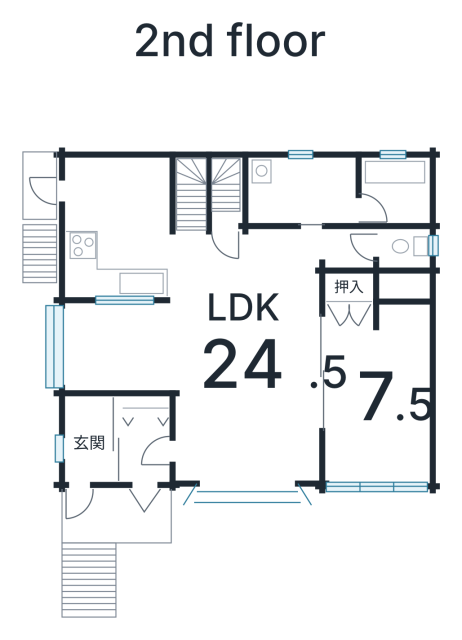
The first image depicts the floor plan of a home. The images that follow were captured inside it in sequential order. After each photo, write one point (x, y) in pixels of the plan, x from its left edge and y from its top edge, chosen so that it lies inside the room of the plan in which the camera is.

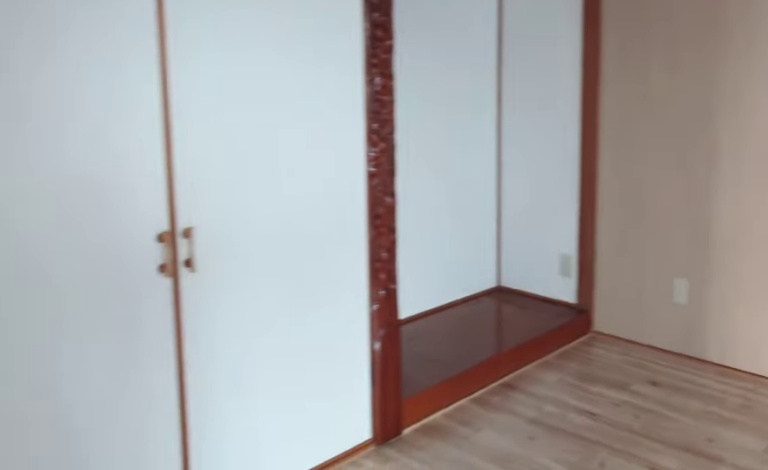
(367, 395)
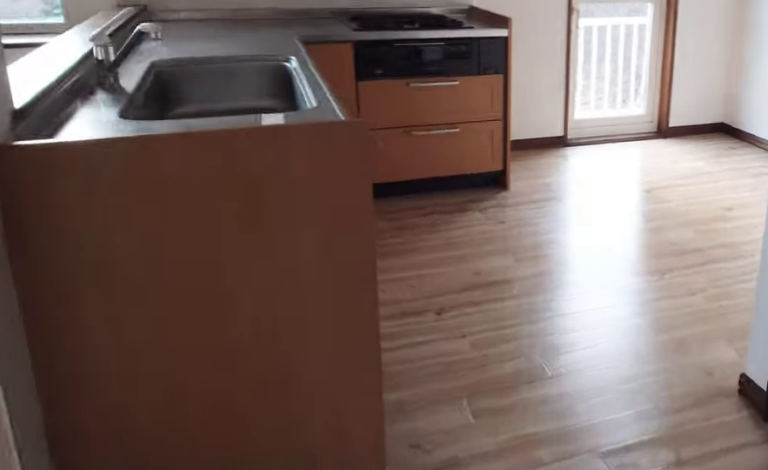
(120, 228)
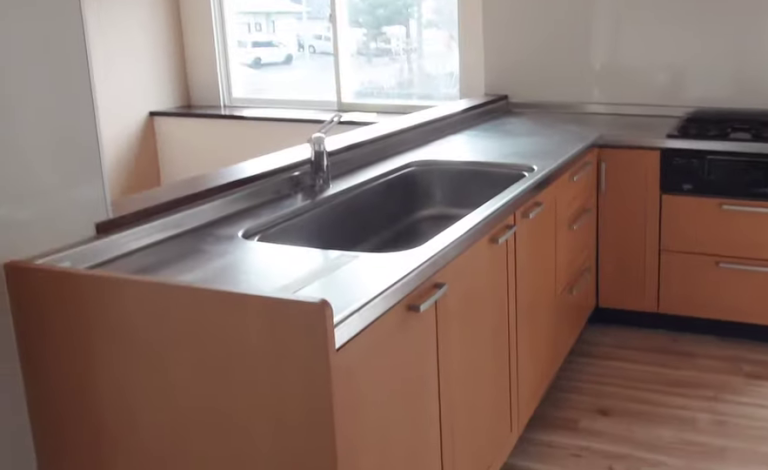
(120, 228)
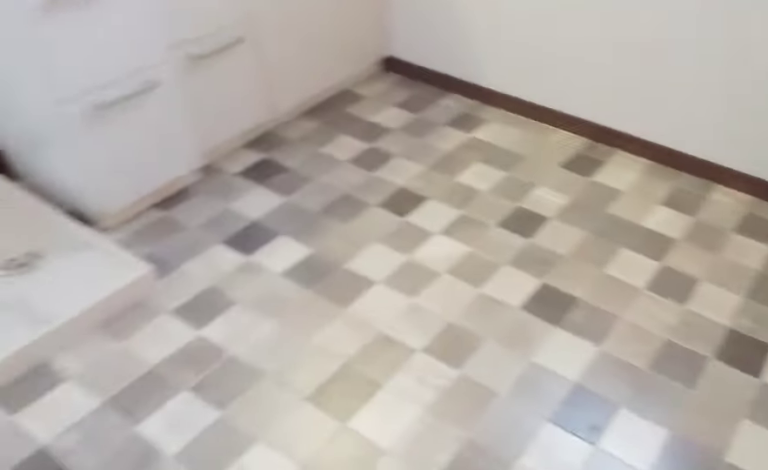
(303, 181)
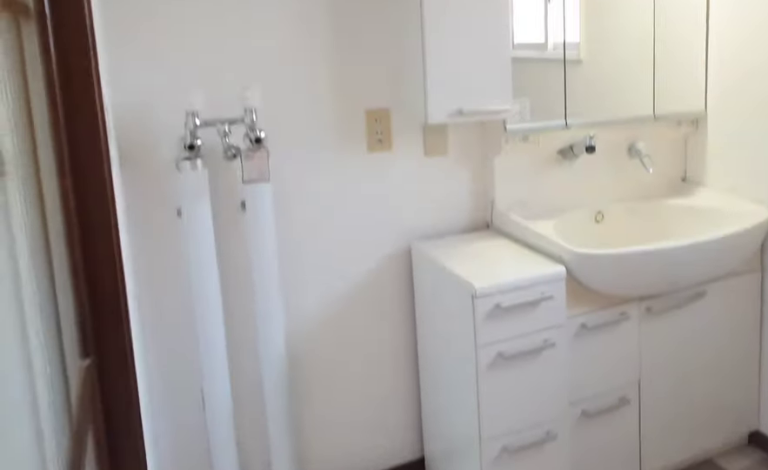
(303, 181)
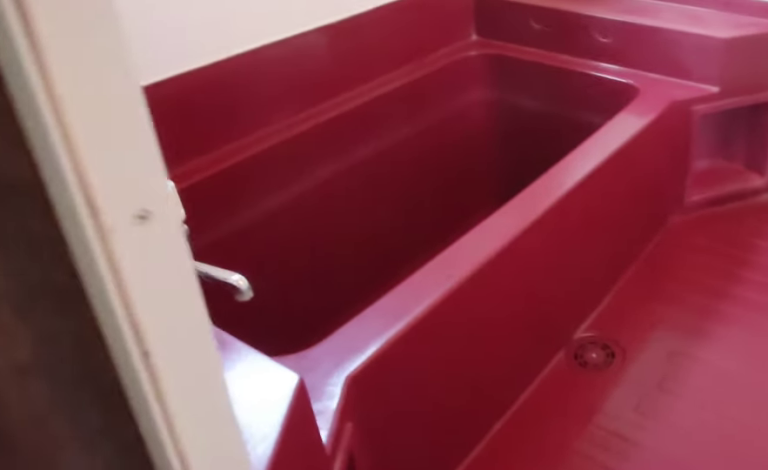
(388, 193)
